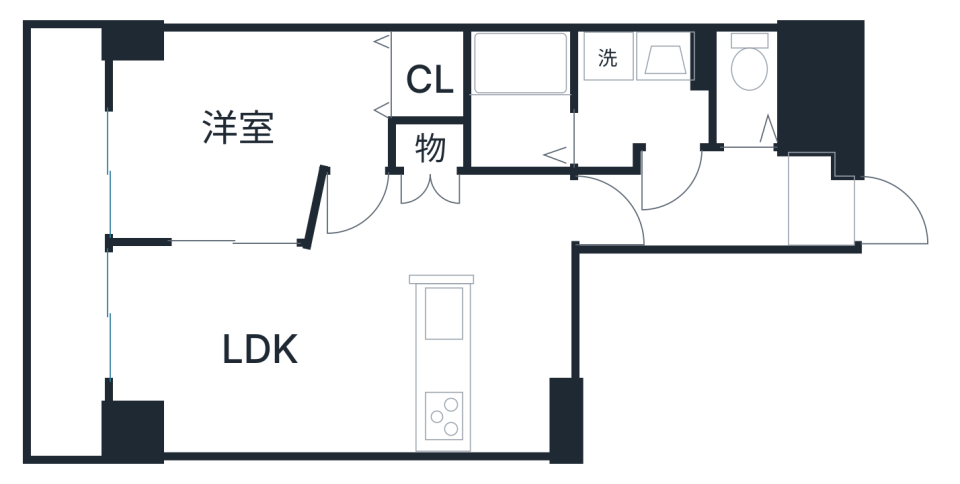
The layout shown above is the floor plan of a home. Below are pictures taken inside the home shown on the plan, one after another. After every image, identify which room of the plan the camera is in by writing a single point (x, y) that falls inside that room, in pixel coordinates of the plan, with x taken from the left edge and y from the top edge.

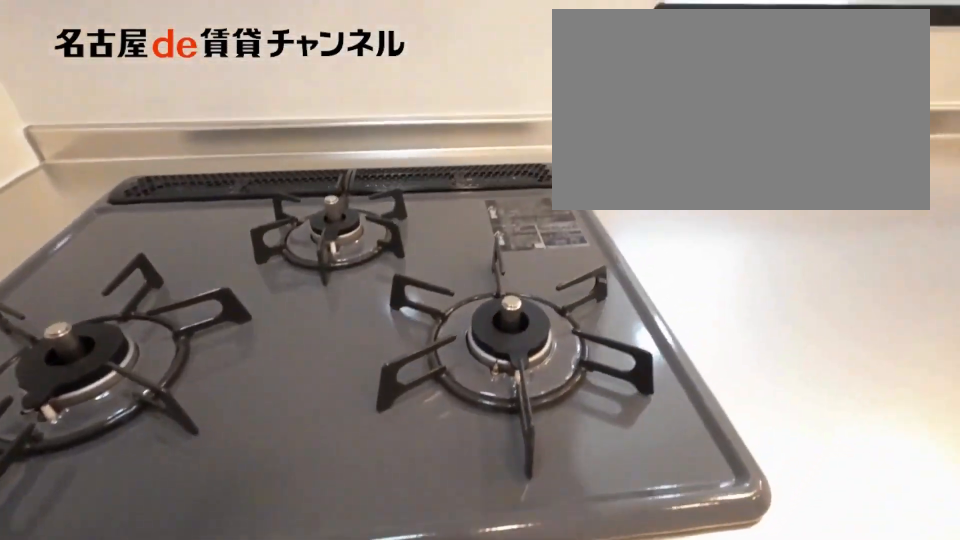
(492, 369)
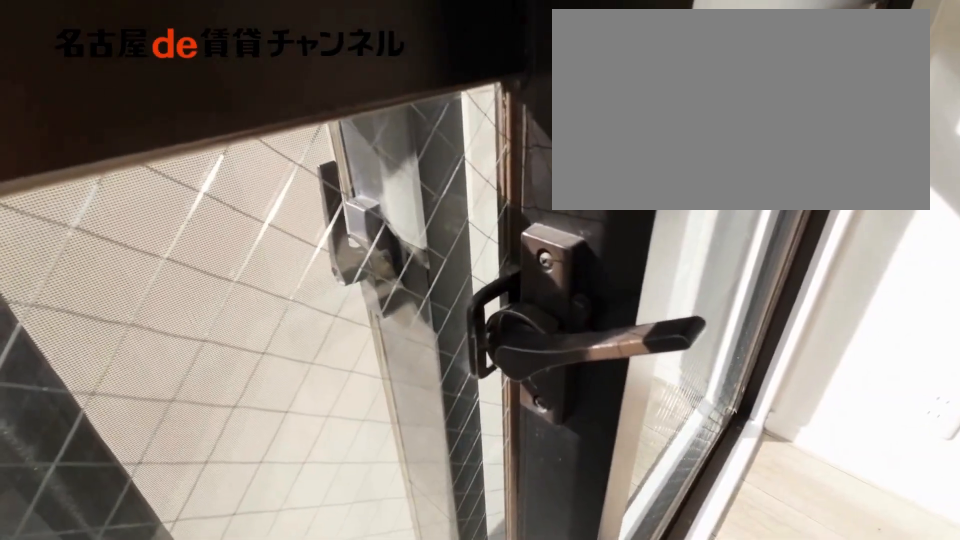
(258, 350)
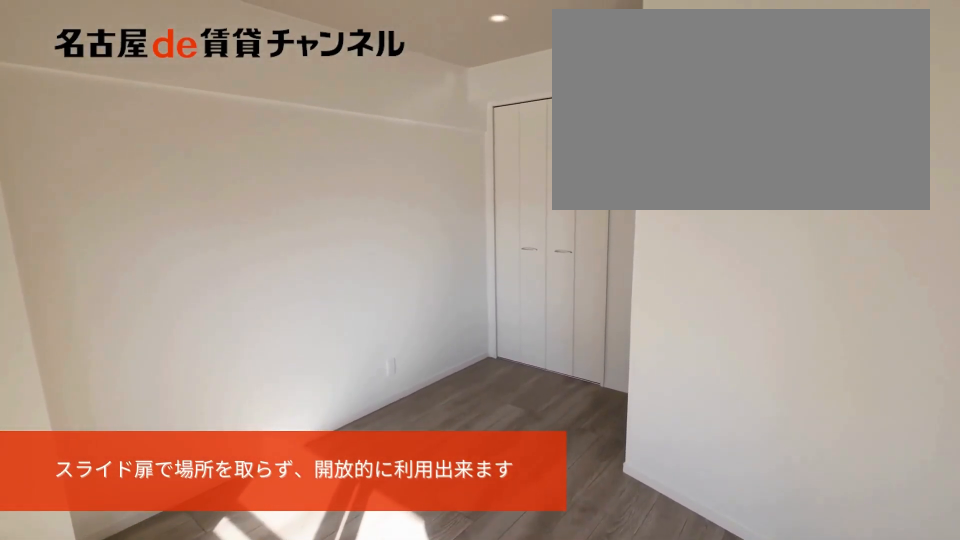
(239, 128)
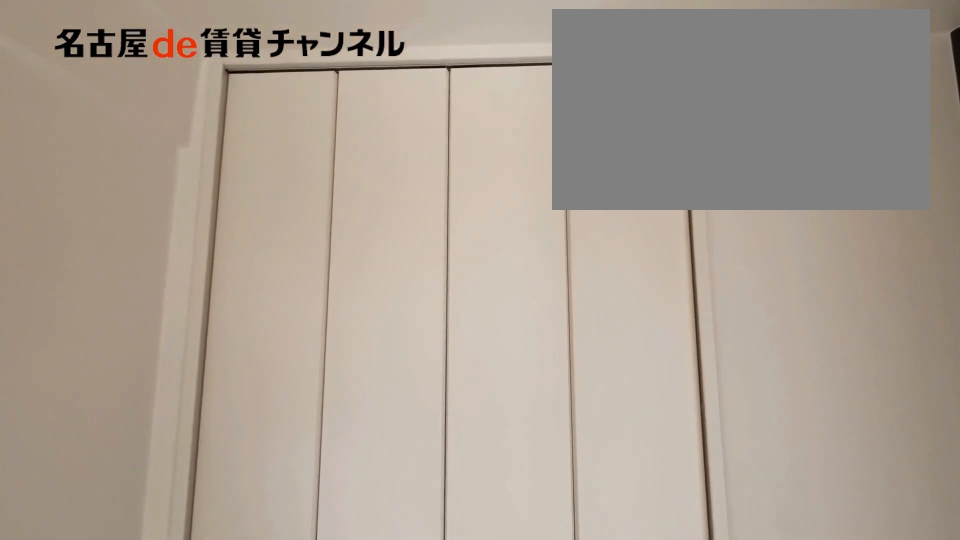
(239, 128)
